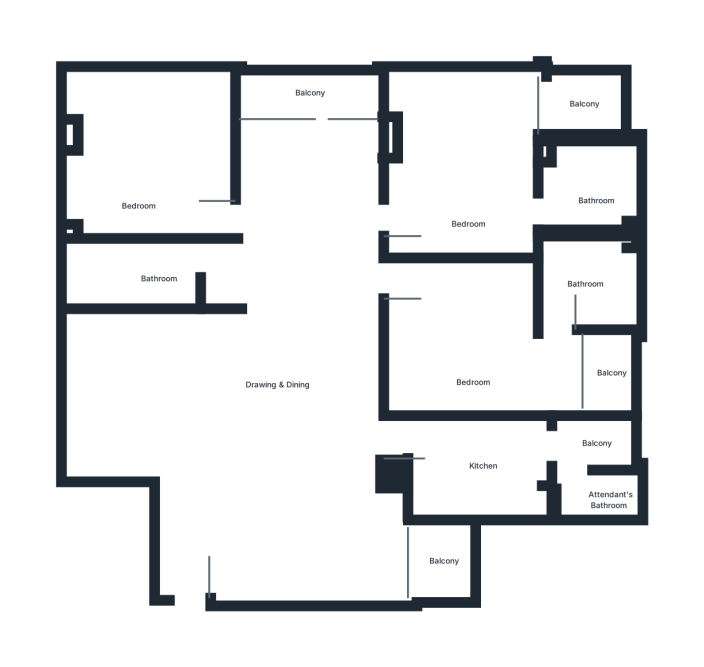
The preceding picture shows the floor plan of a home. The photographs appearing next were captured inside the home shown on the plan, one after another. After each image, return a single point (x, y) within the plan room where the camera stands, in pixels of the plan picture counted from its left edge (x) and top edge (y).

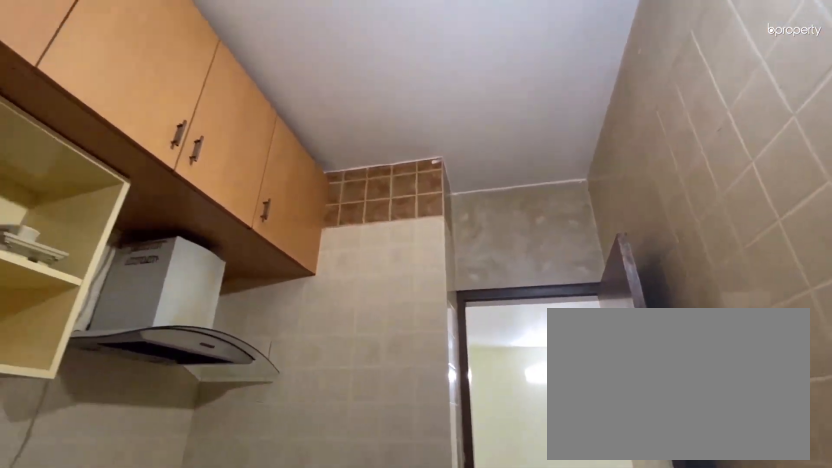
(494, 476)
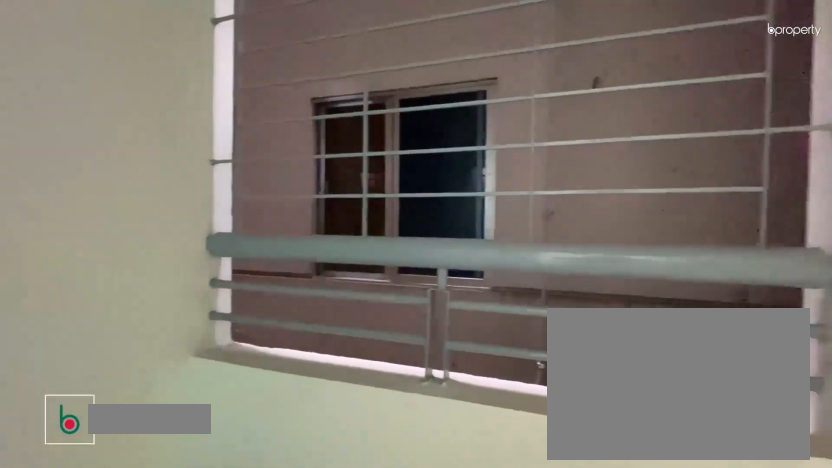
(619, 374)
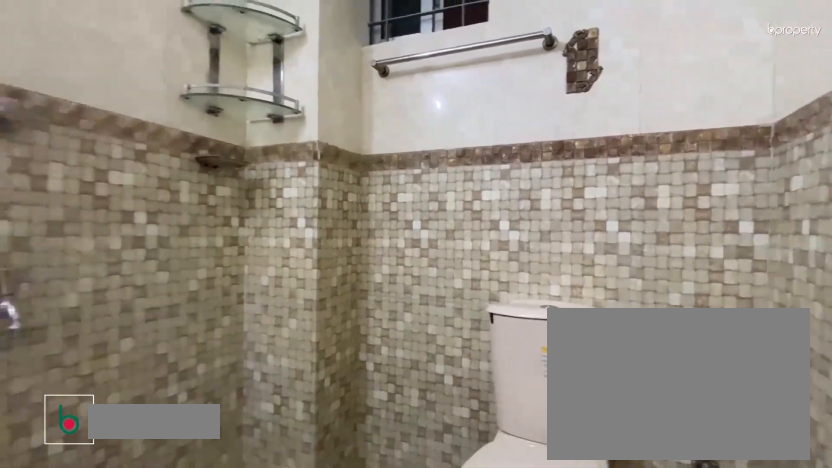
(587, 282)
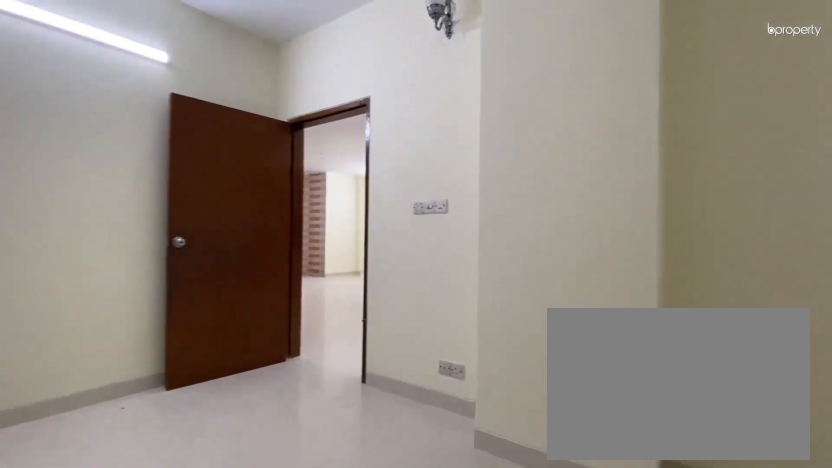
(468, 186)
